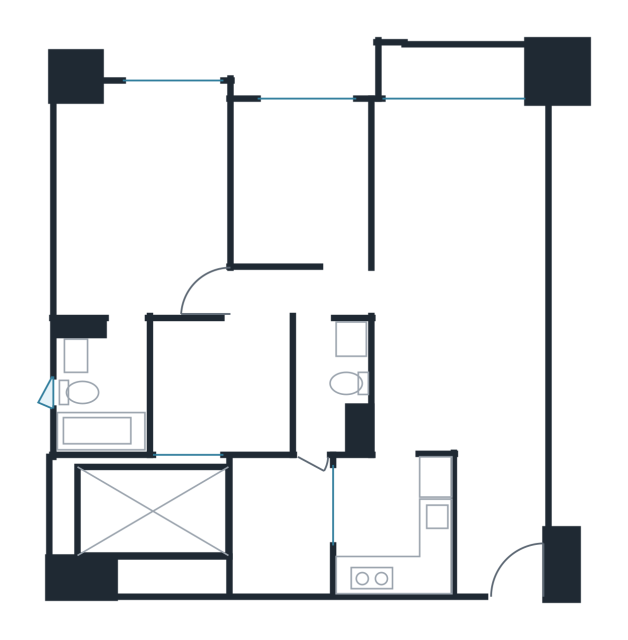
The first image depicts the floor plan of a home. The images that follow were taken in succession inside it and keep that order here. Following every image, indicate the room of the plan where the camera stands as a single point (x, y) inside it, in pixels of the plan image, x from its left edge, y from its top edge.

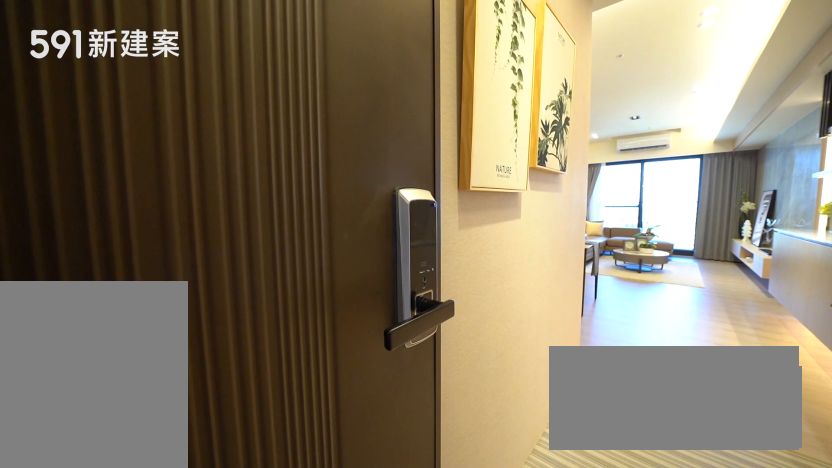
(499, 557)
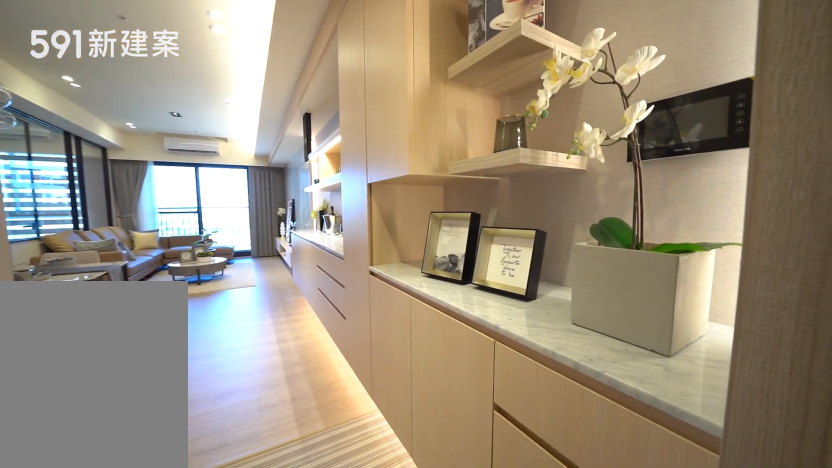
(499, 557)
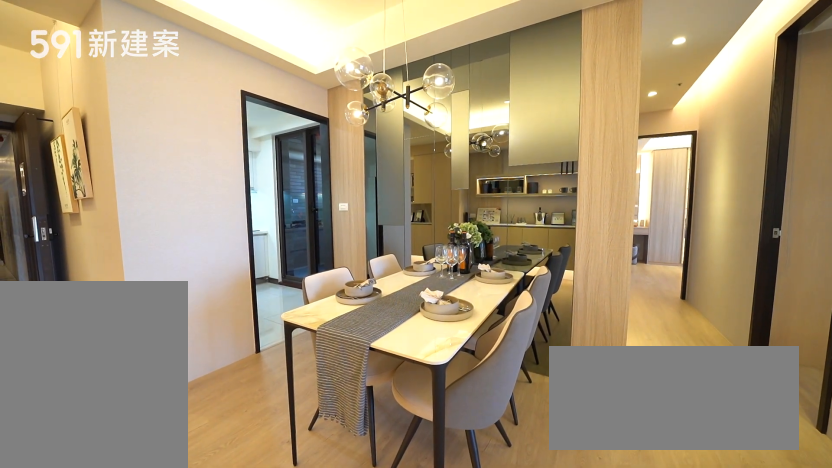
(435, 361)
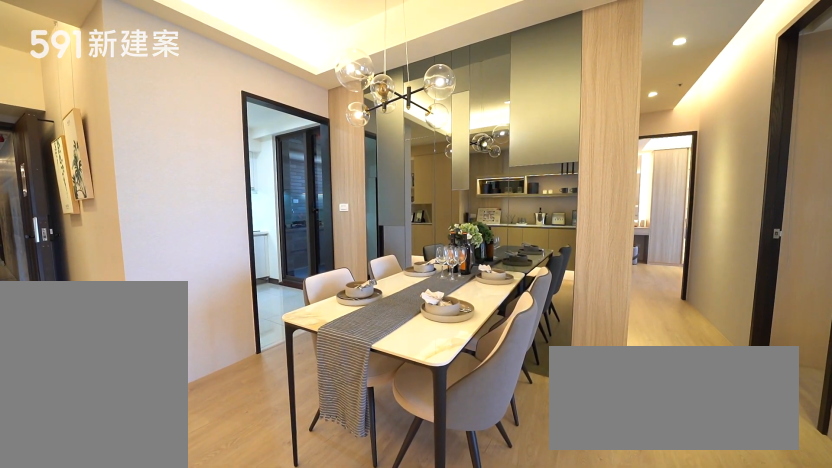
(435, 361)
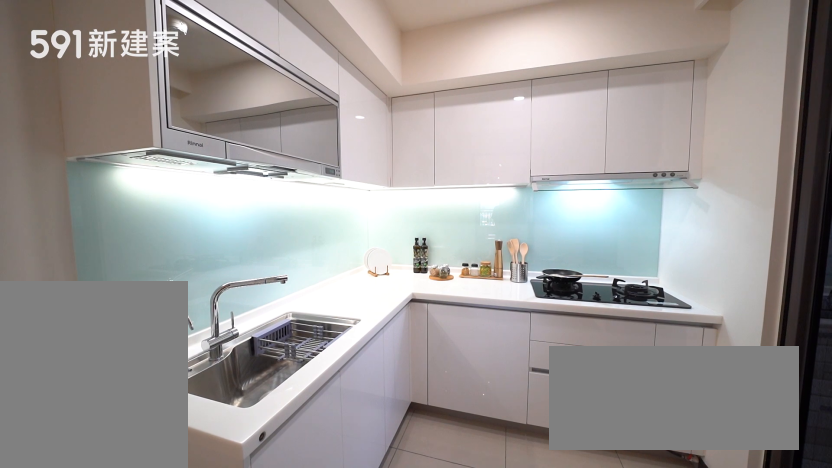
(393, 527)
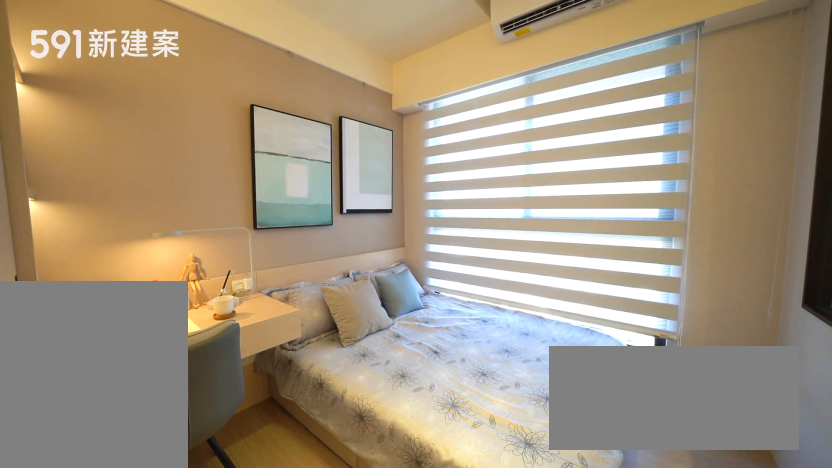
(301, 178)
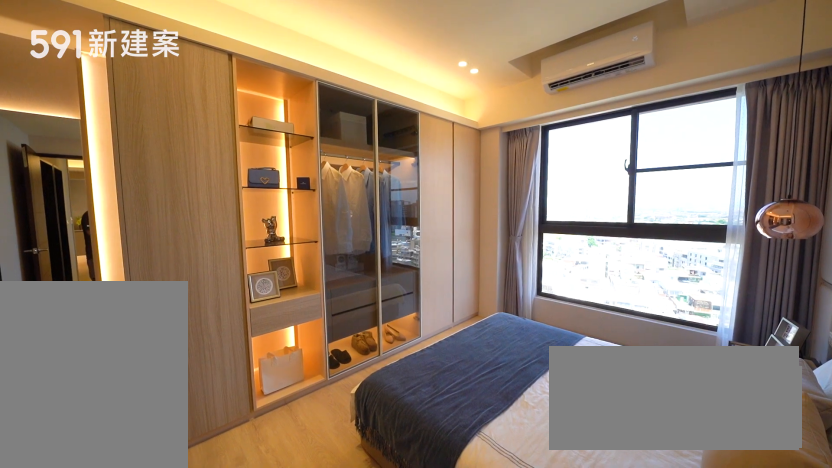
(136, 196)
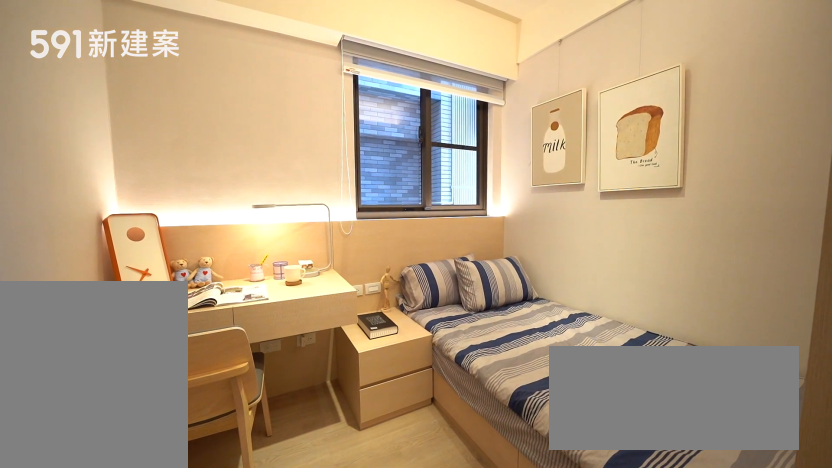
(222, 389)
